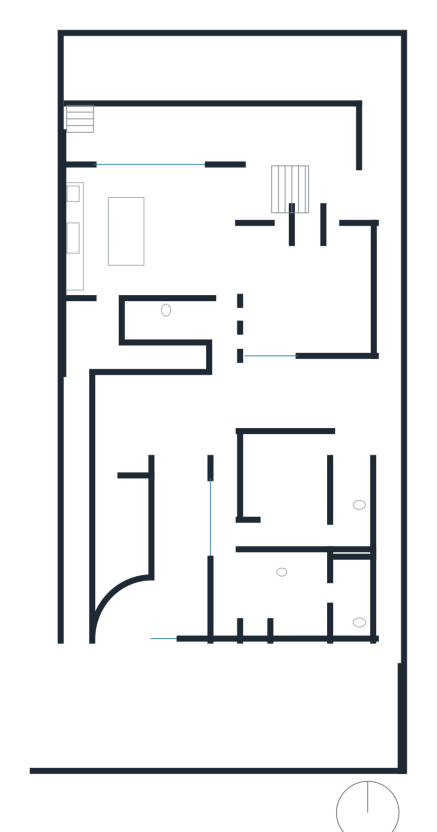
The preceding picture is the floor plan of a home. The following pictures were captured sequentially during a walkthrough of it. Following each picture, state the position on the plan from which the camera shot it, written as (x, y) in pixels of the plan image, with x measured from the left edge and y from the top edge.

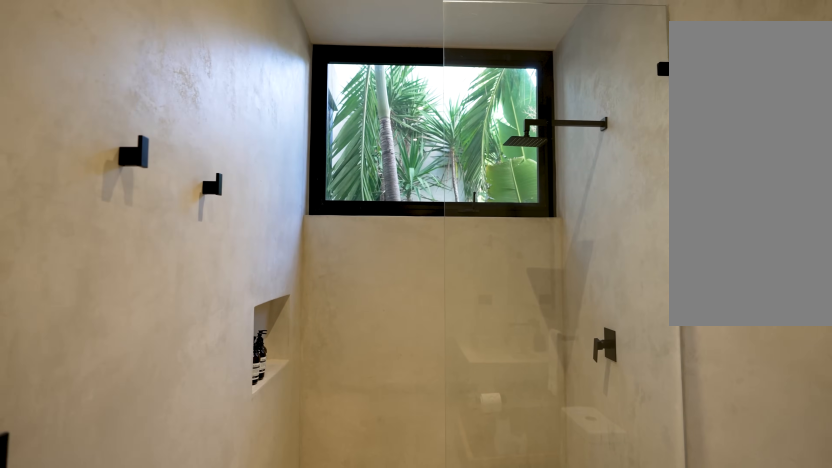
(339, 531)
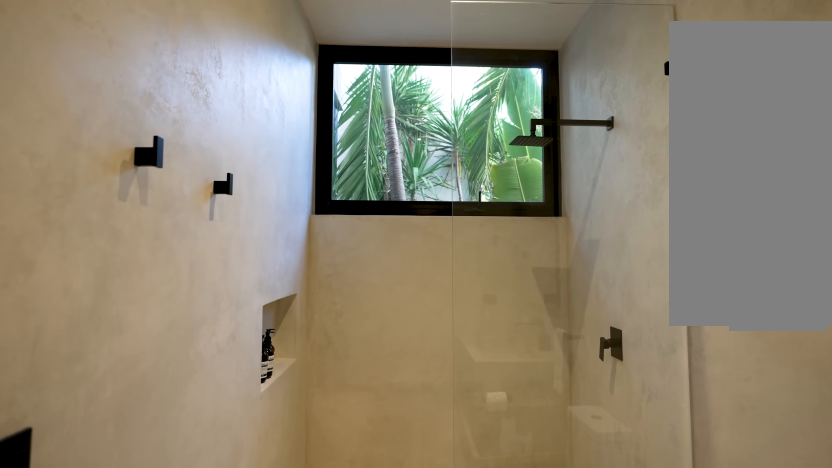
(342, 531)
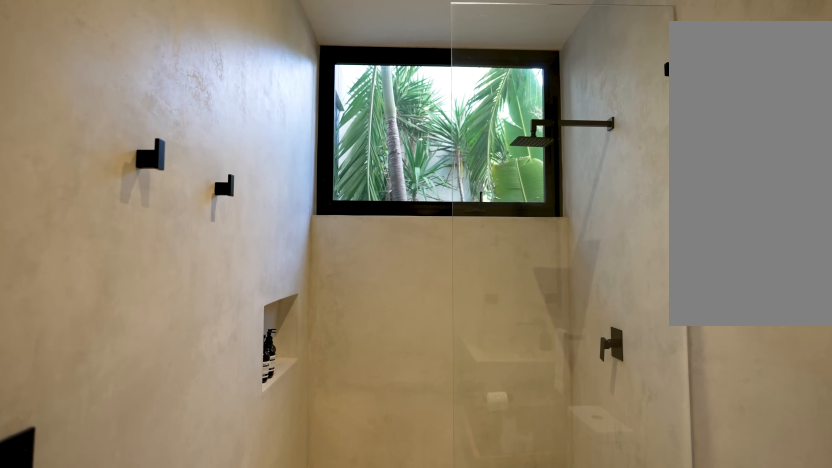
(344, 530)
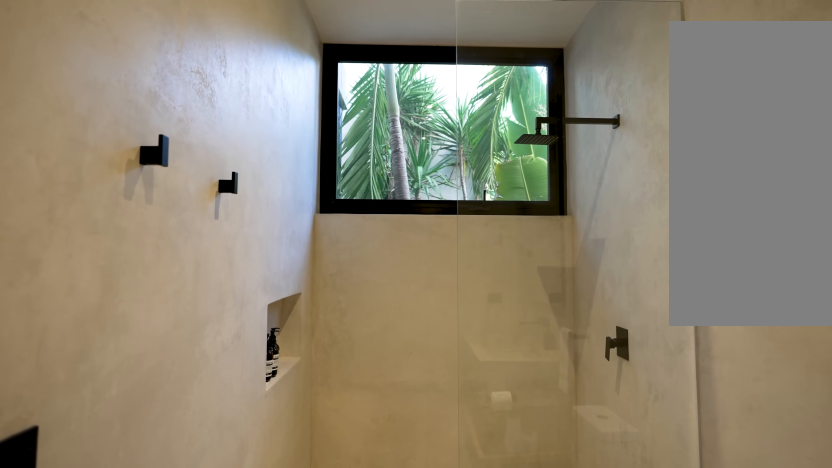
(344, 530)
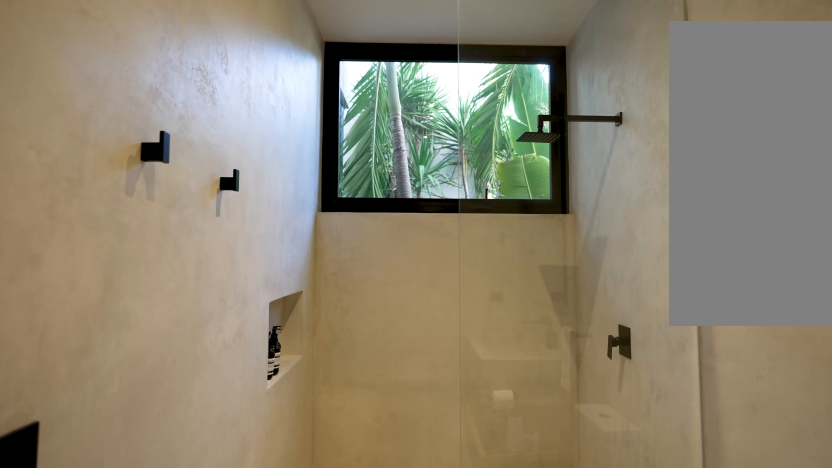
(344, 530)
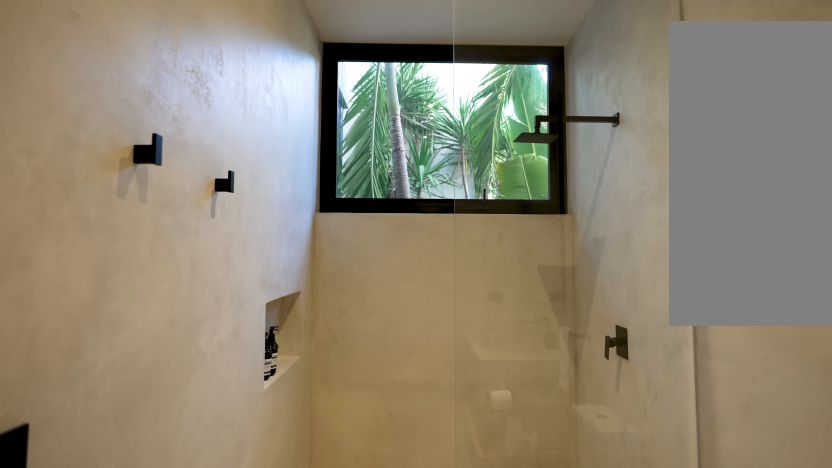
(345, 530)
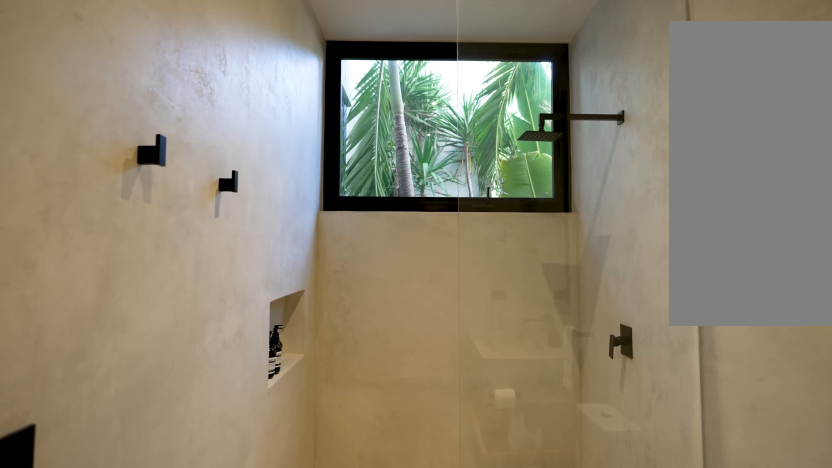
(345, 529)
